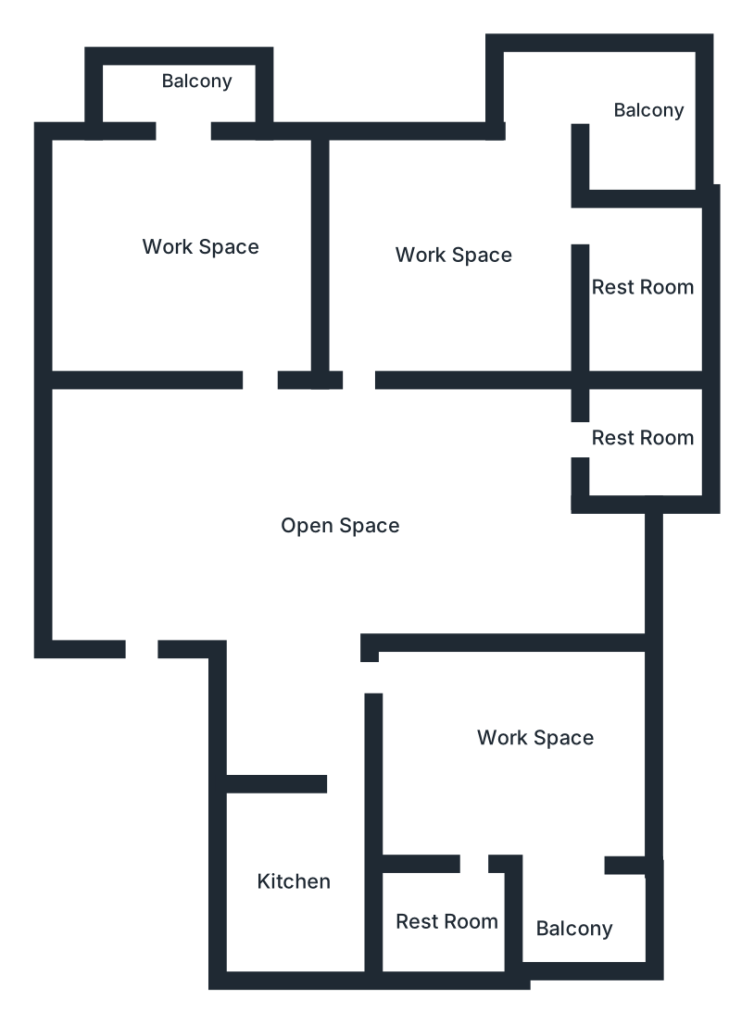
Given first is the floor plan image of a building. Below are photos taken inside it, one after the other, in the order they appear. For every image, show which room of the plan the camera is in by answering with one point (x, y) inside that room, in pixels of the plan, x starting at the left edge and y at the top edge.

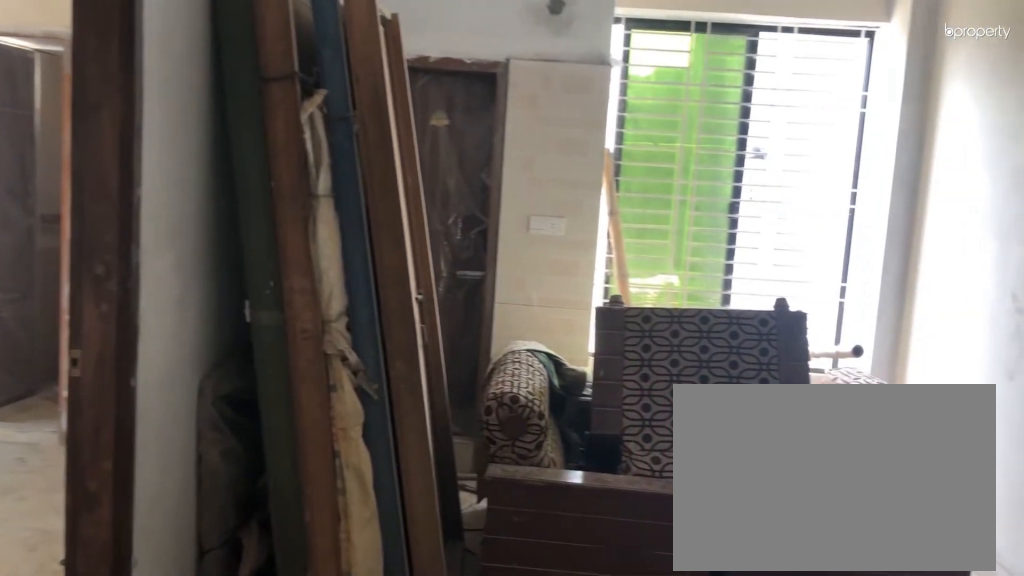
(331, 555)
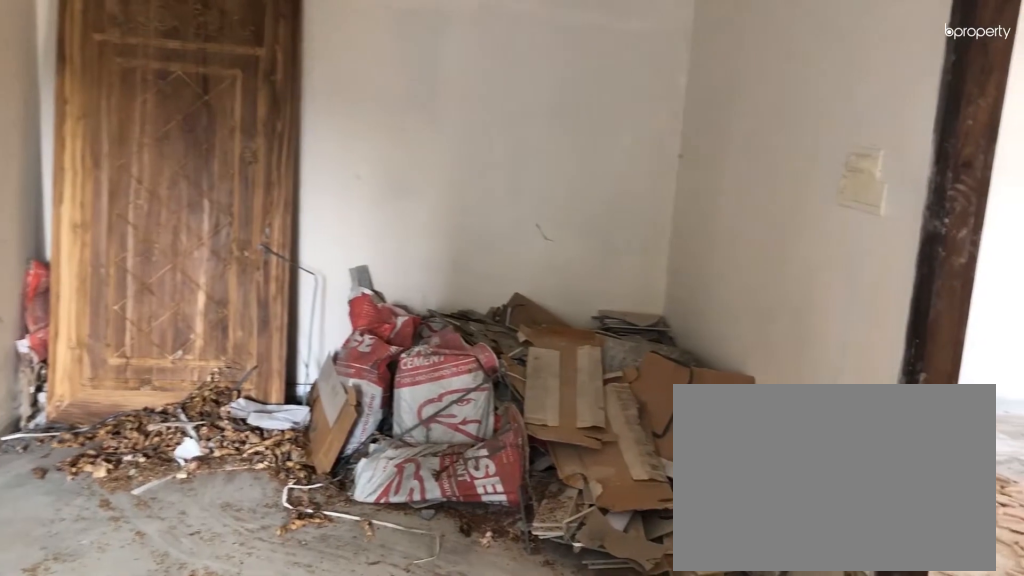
(331, 555)
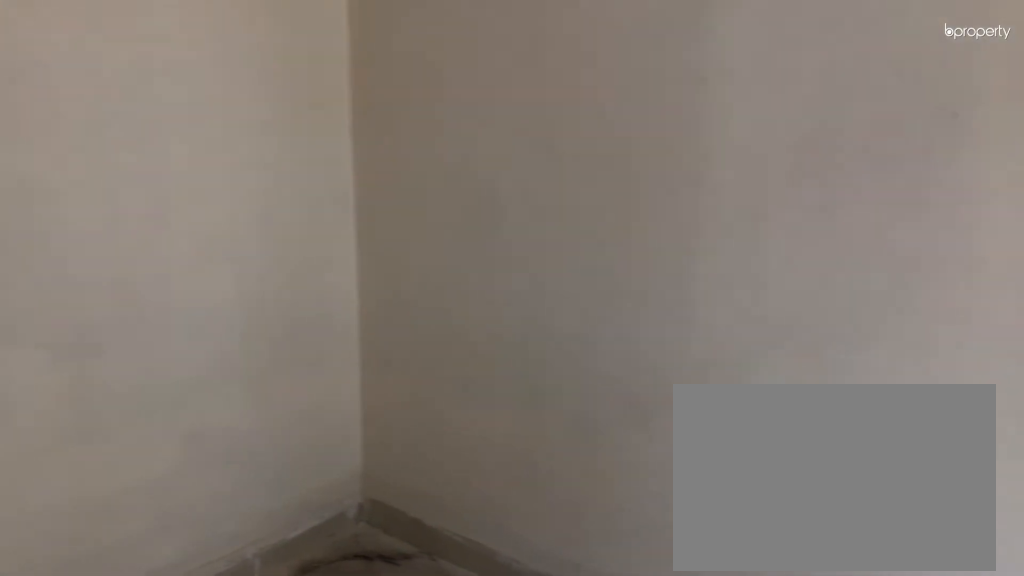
(200, 240)
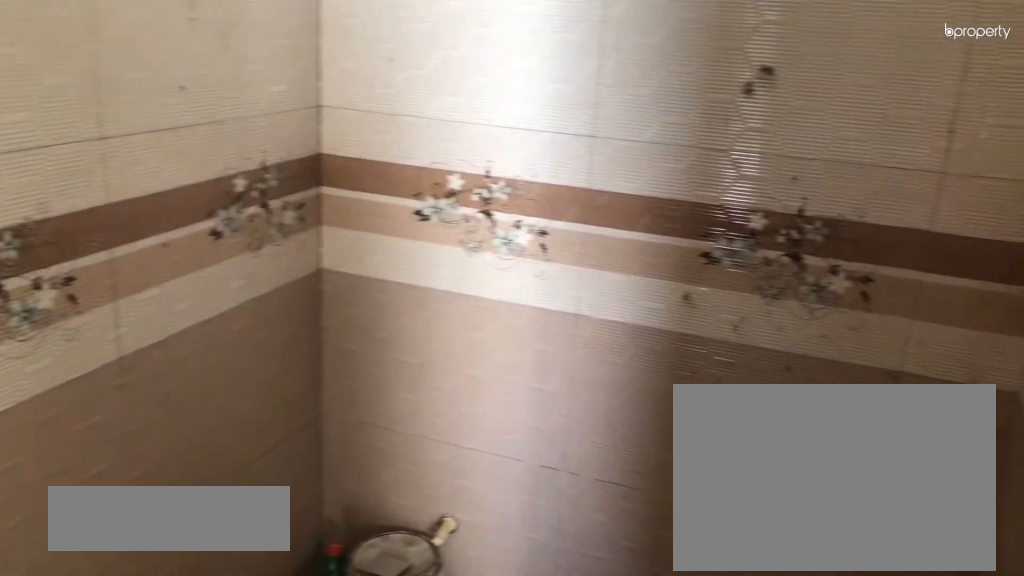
(649, 290)
